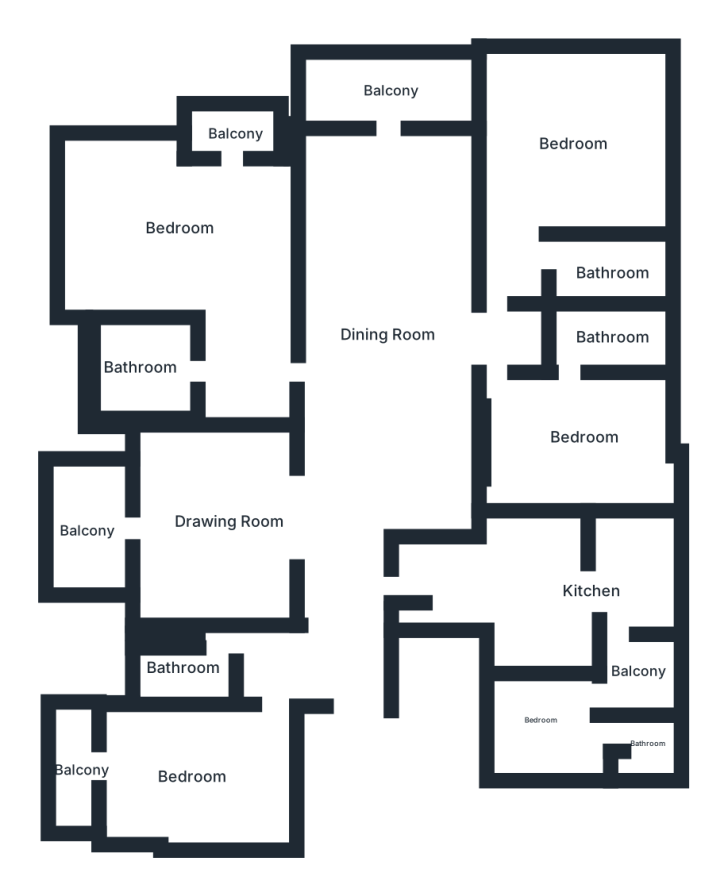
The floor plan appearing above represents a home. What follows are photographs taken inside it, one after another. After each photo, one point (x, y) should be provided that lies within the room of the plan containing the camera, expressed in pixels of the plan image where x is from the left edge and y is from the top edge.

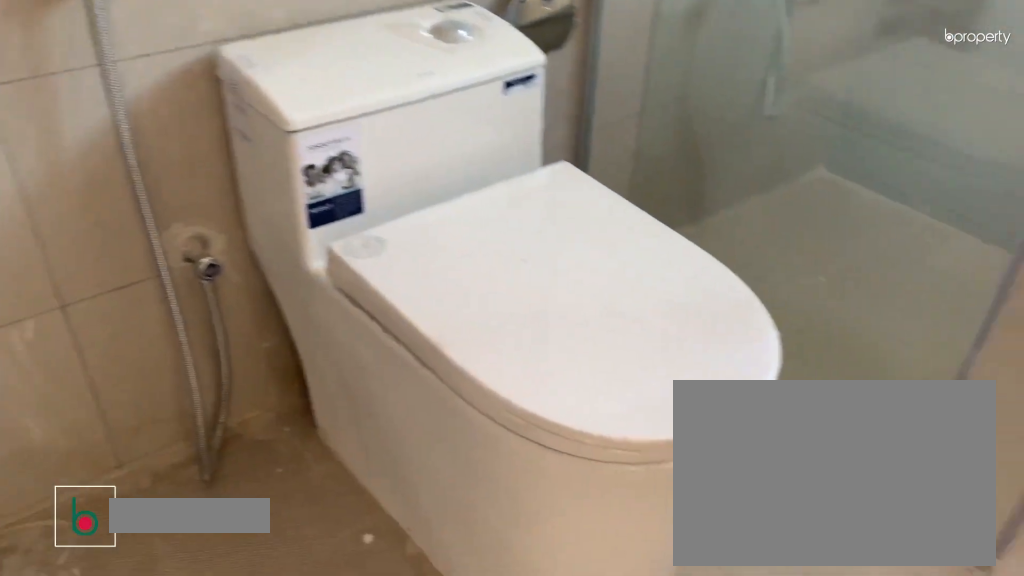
(609, 339)
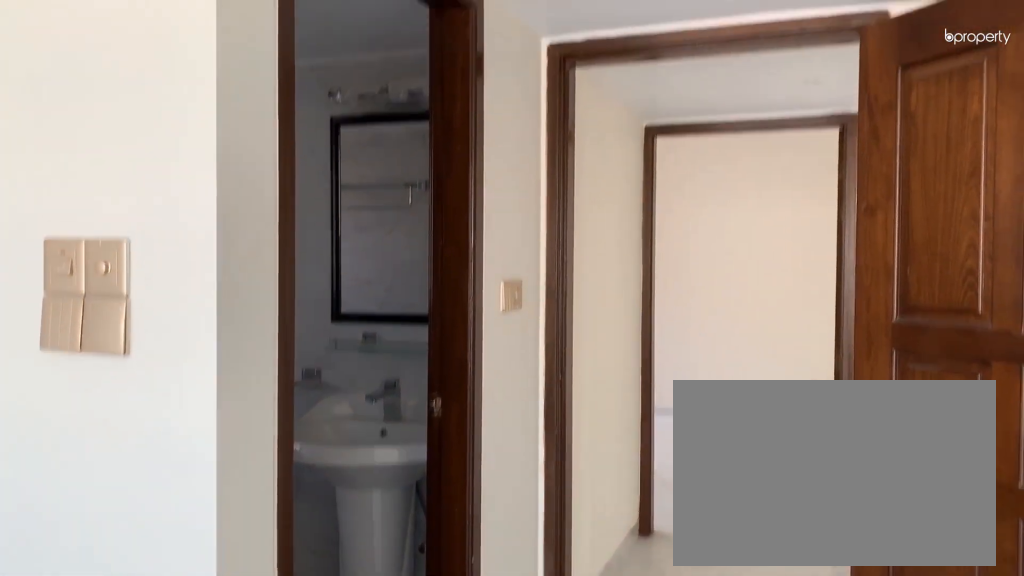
(573, 141)
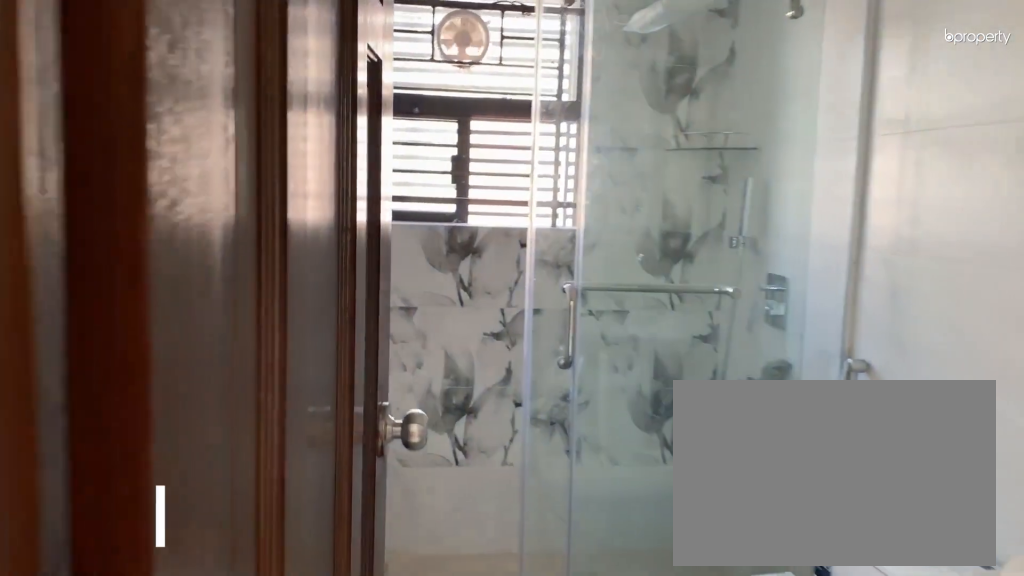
(609, 276)
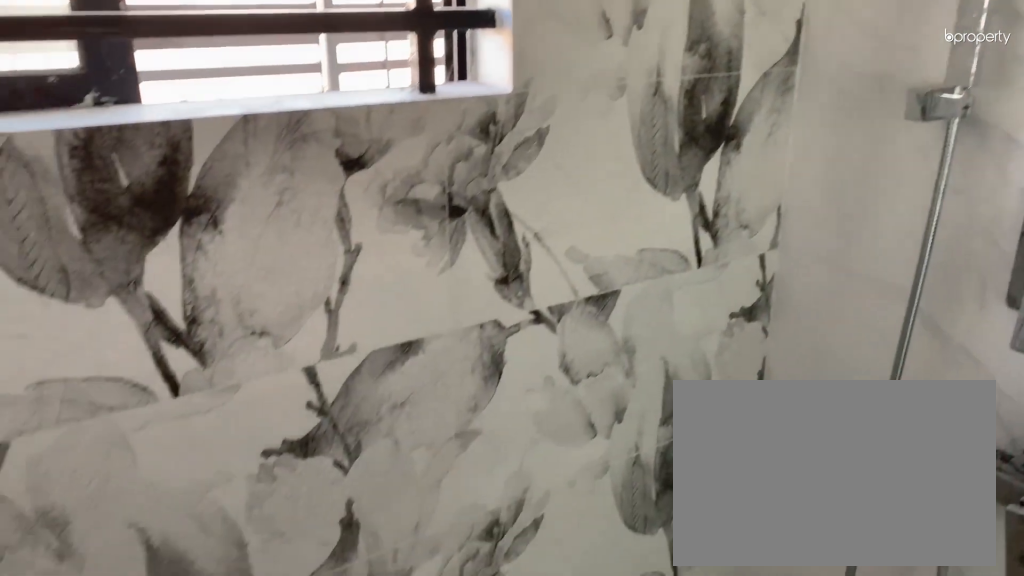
(609, 276)
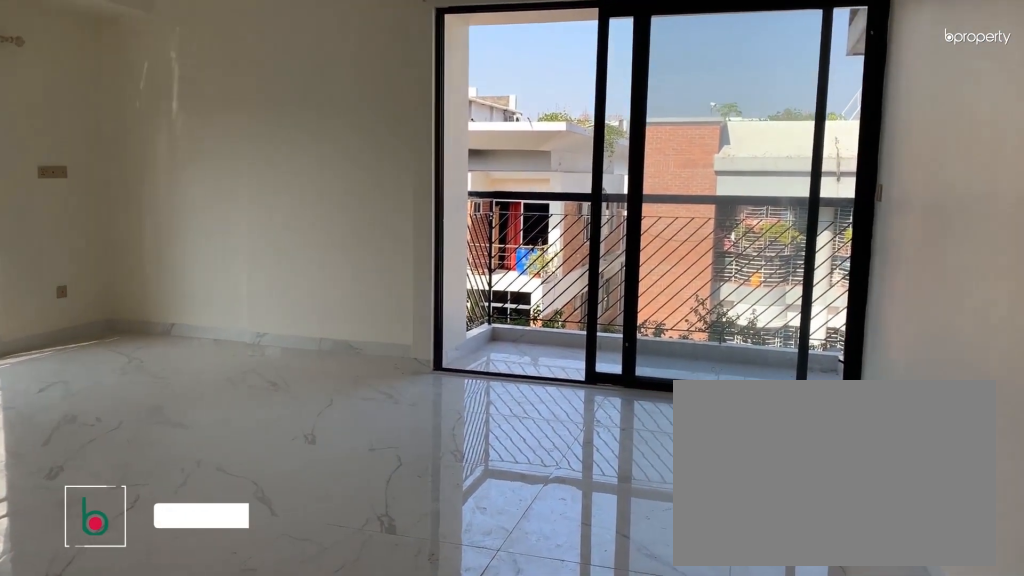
(183, 234)
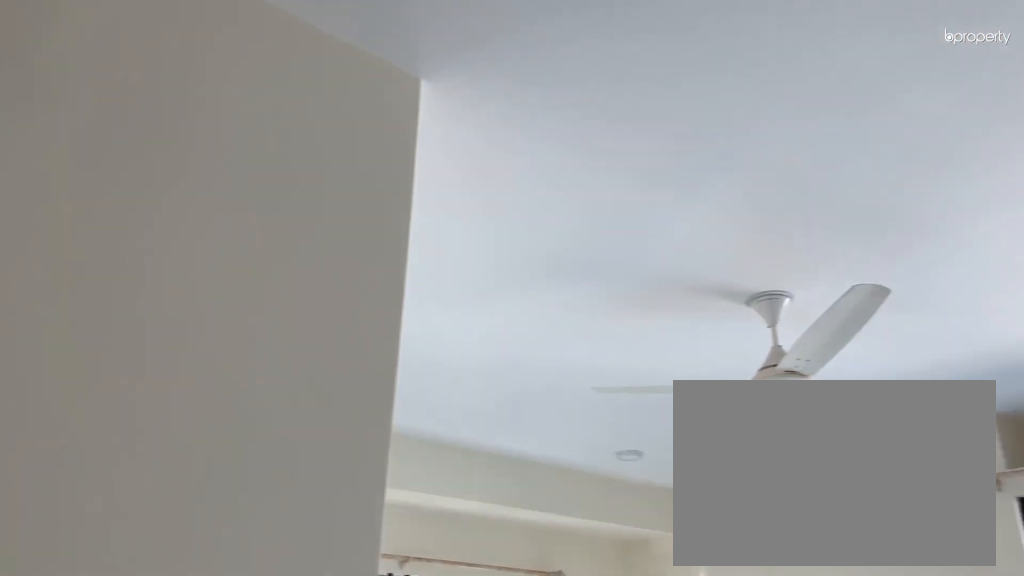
(183, 234)
